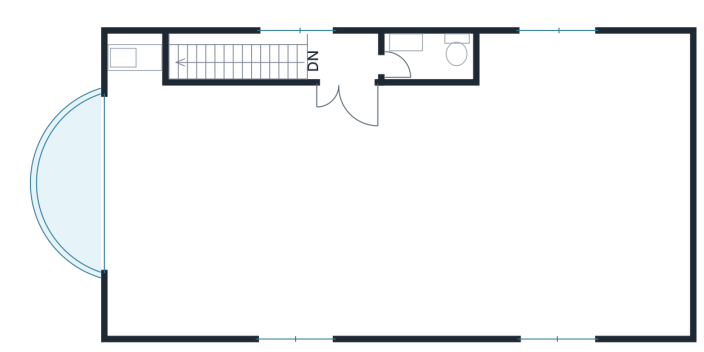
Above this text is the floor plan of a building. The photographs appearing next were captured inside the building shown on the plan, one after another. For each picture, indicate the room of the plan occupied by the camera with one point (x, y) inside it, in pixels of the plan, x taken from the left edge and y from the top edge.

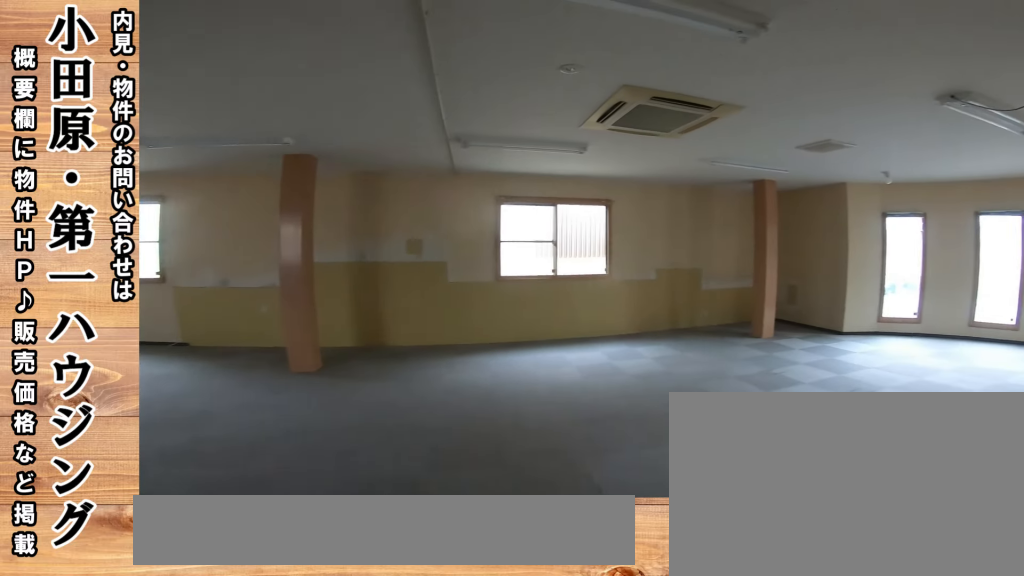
(304, 191)
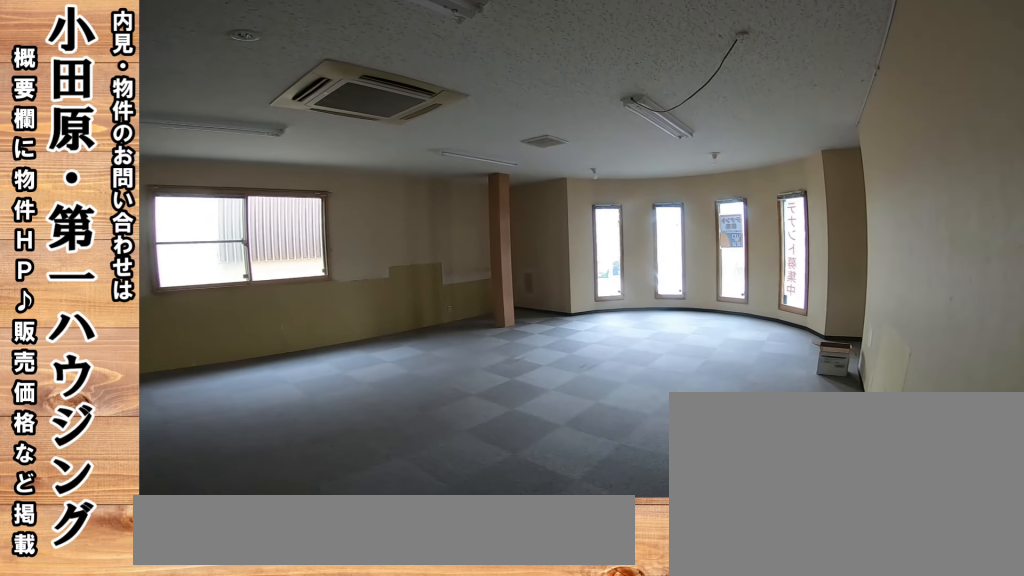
(304, 191)
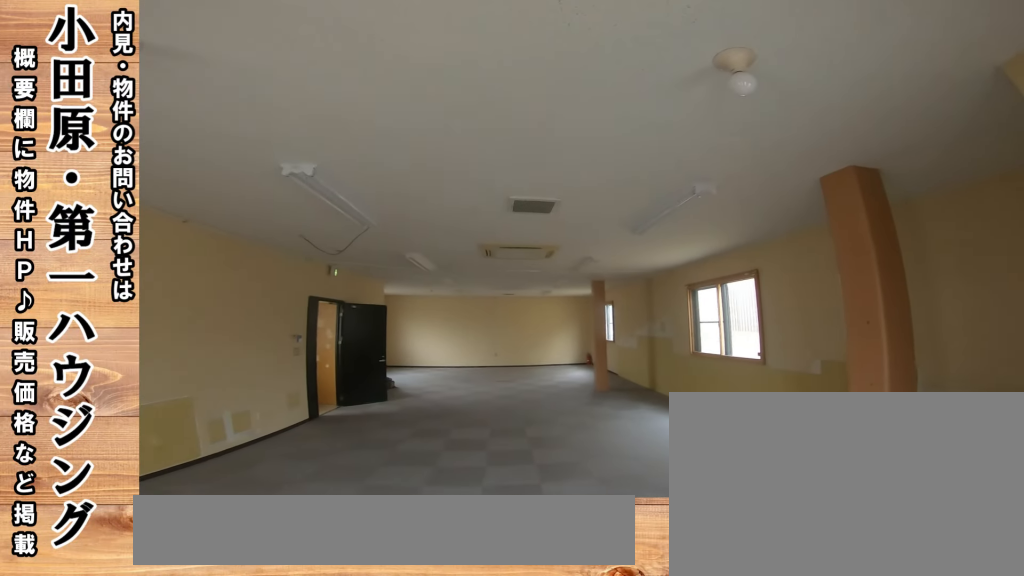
(396, 211)
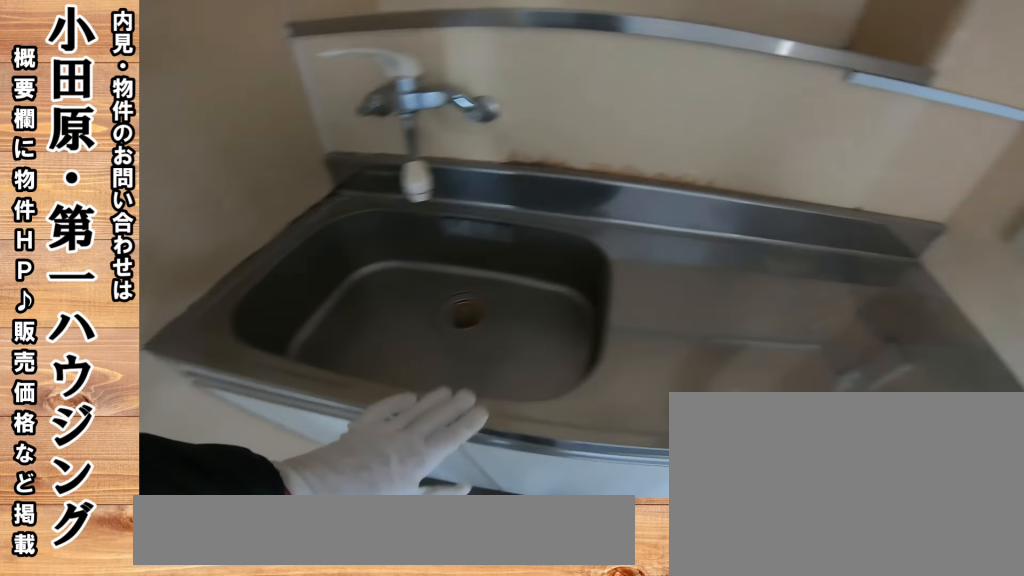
(145, 79)
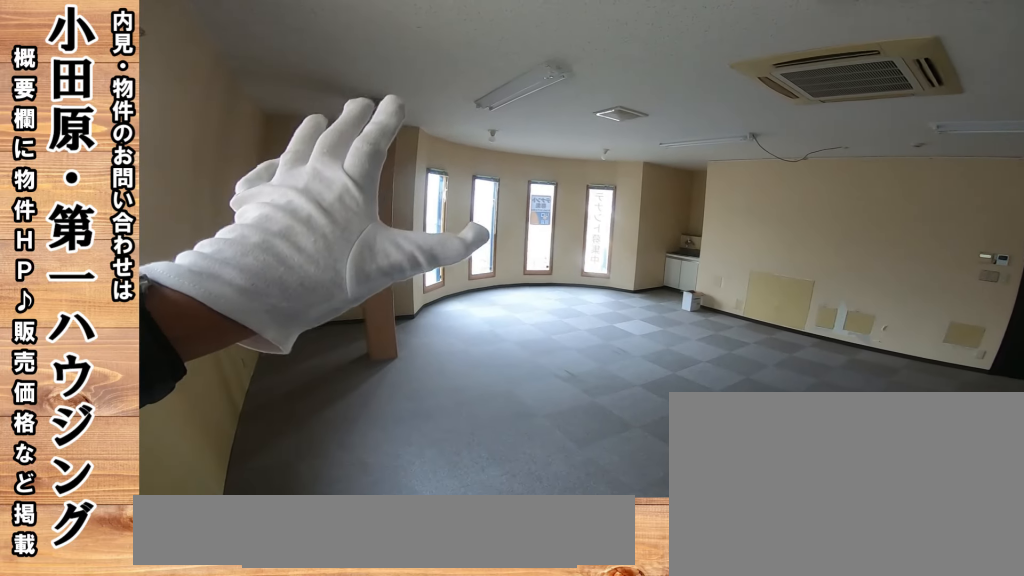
(395, 196)
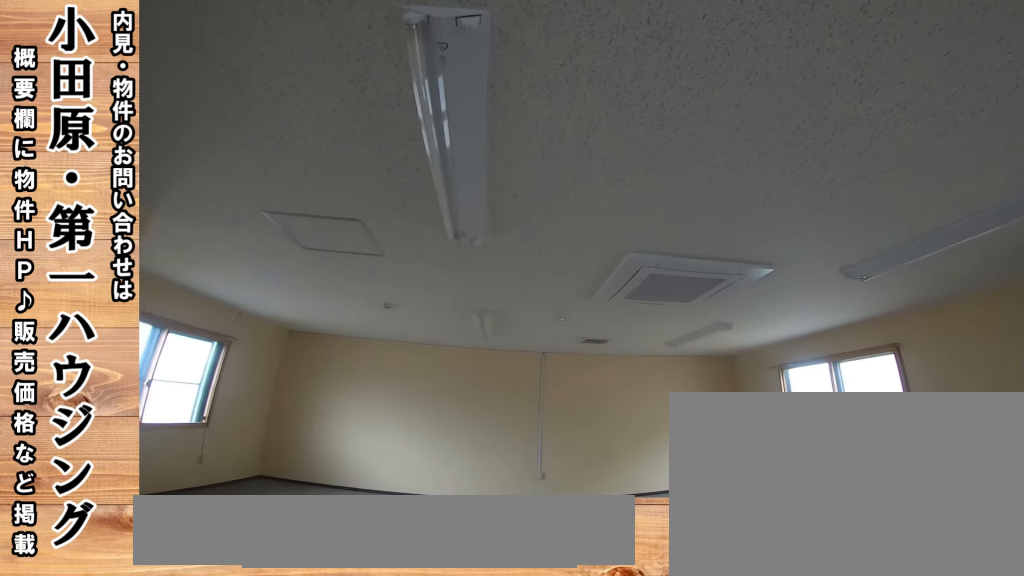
(395, 196)
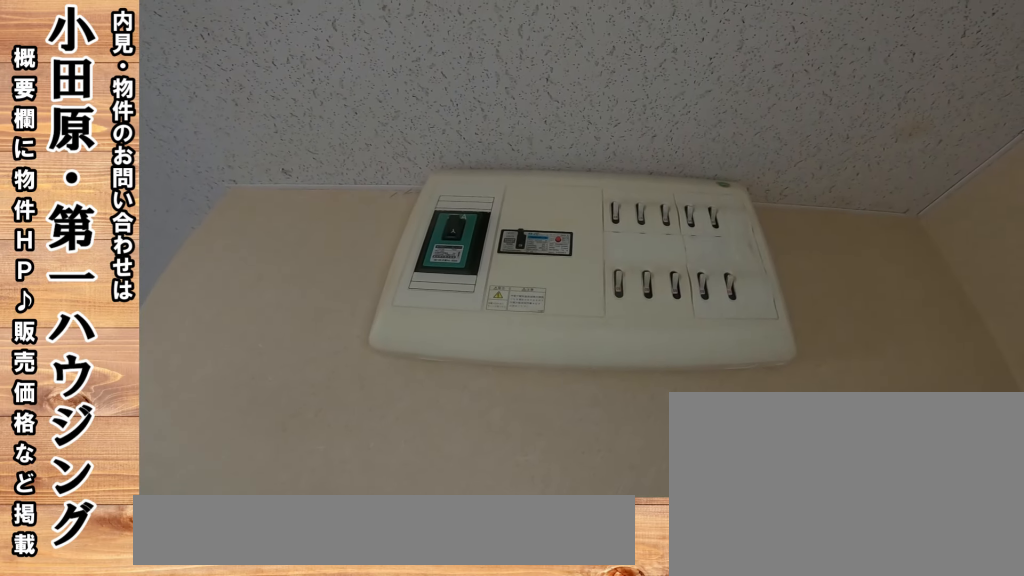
(397, 212)
